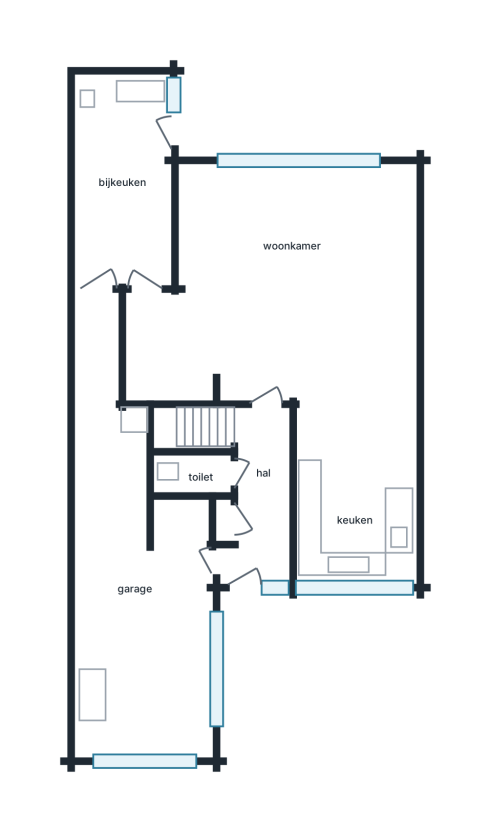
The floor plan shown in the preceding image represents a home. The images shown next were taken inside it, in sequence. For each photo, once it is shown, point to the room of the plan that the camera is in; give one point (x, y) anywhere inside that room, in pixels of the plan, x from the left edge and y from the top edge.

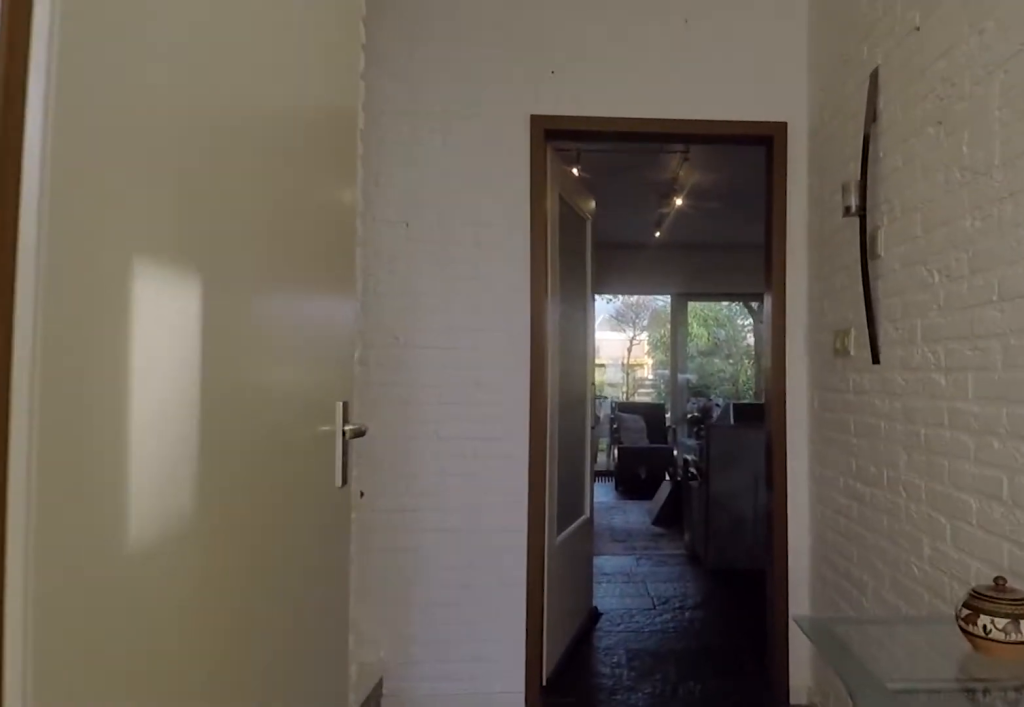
(259, 496)
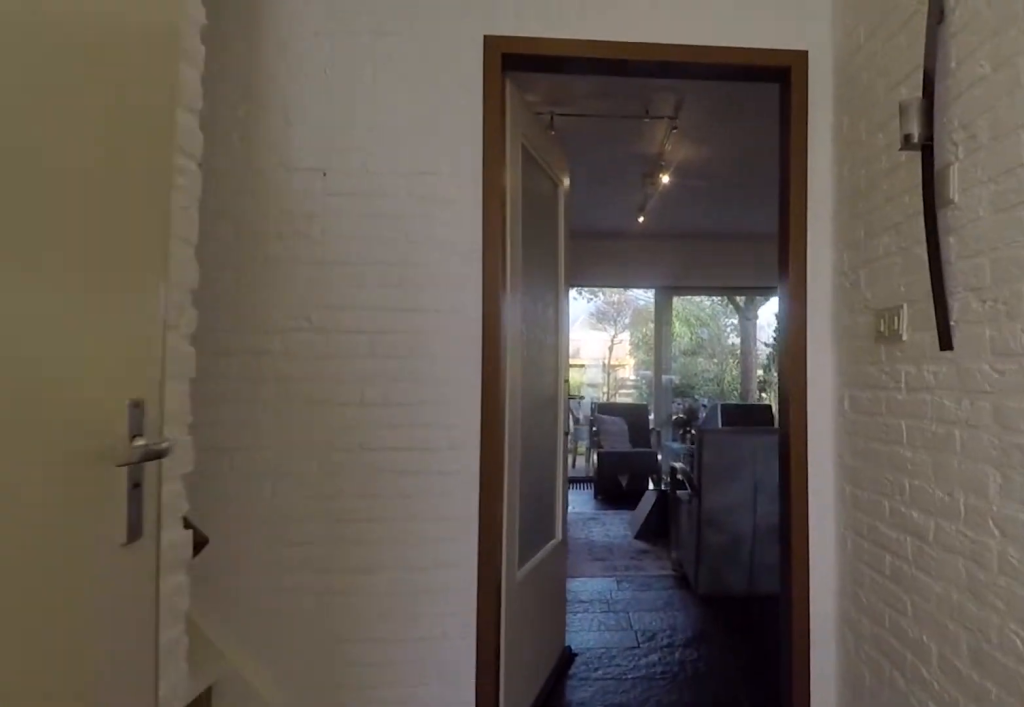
(259, 496)
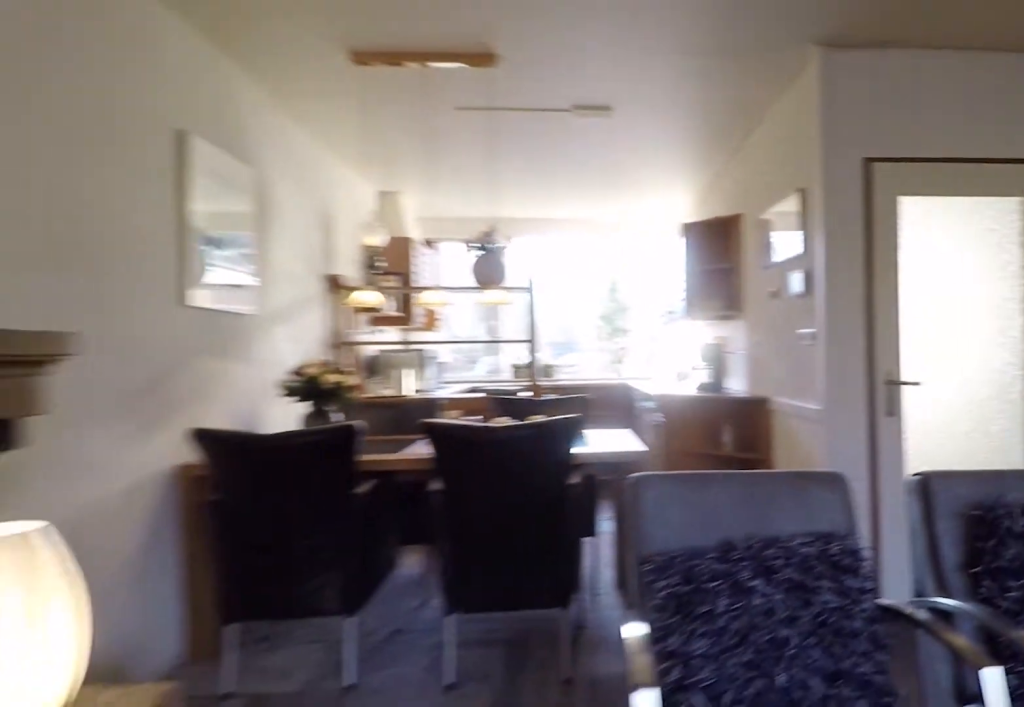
(207, 326)
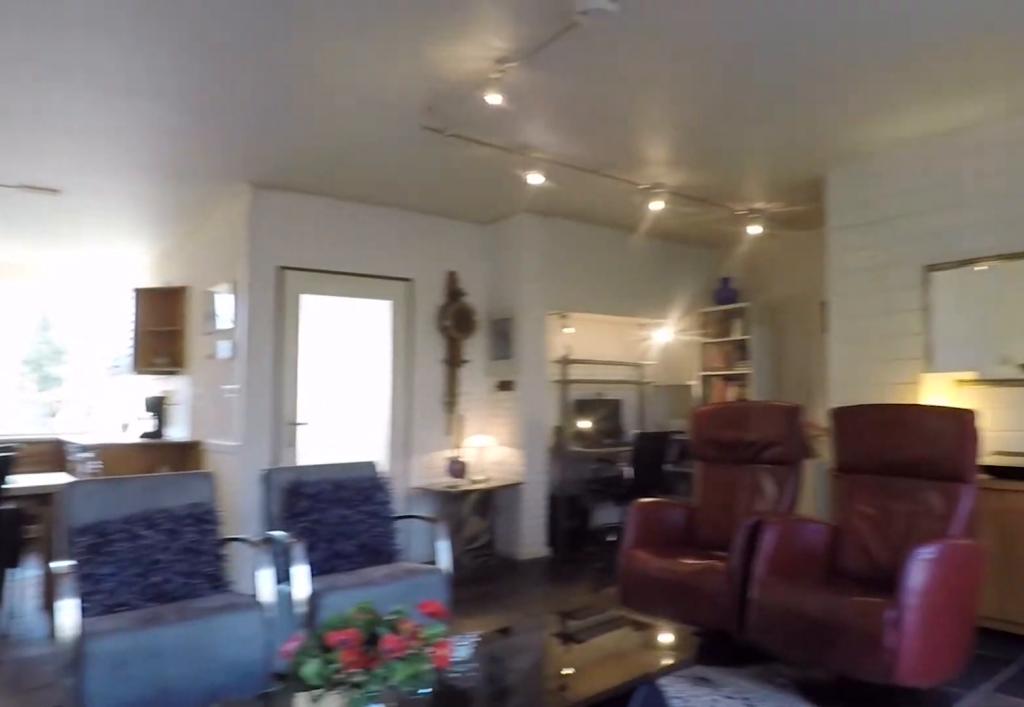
(207, 326)
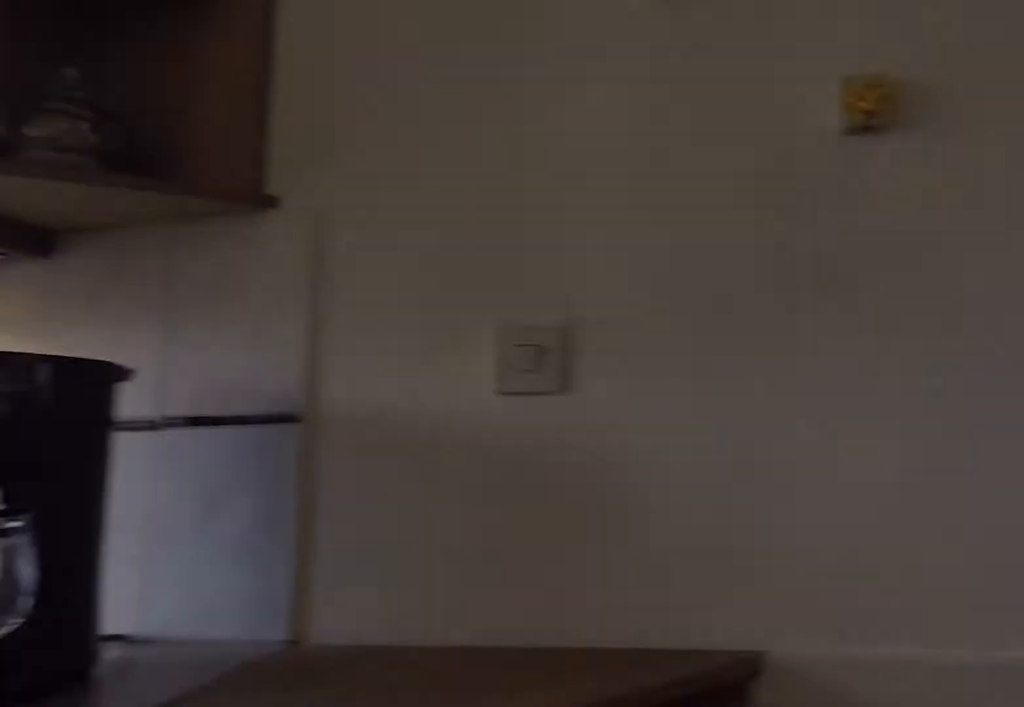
(354, 491)
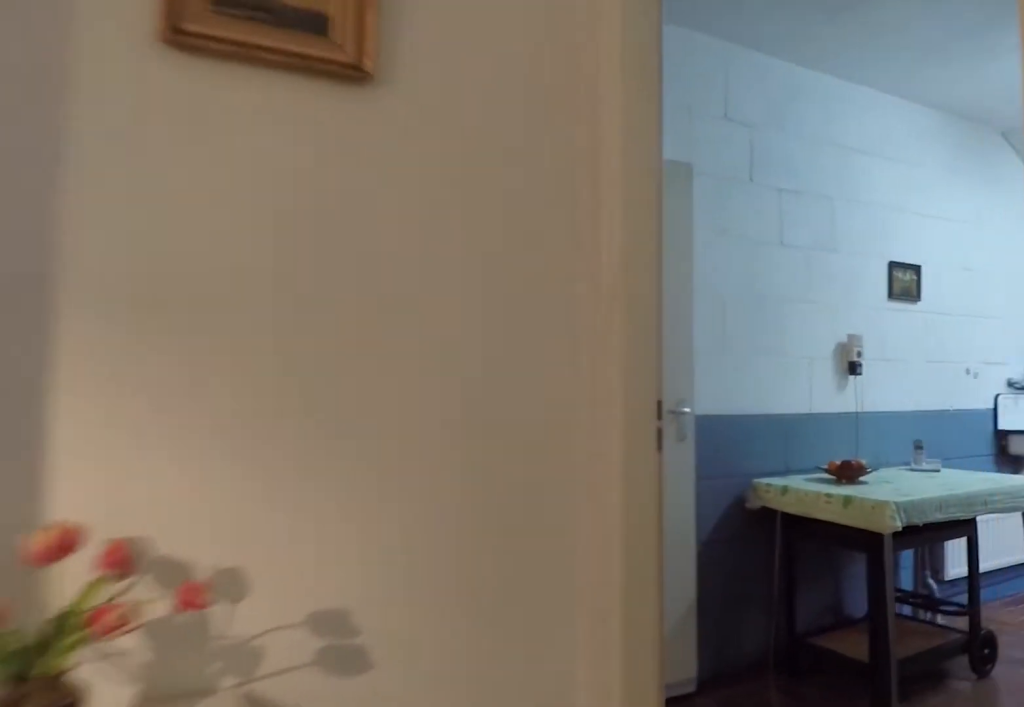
(203, 325)
